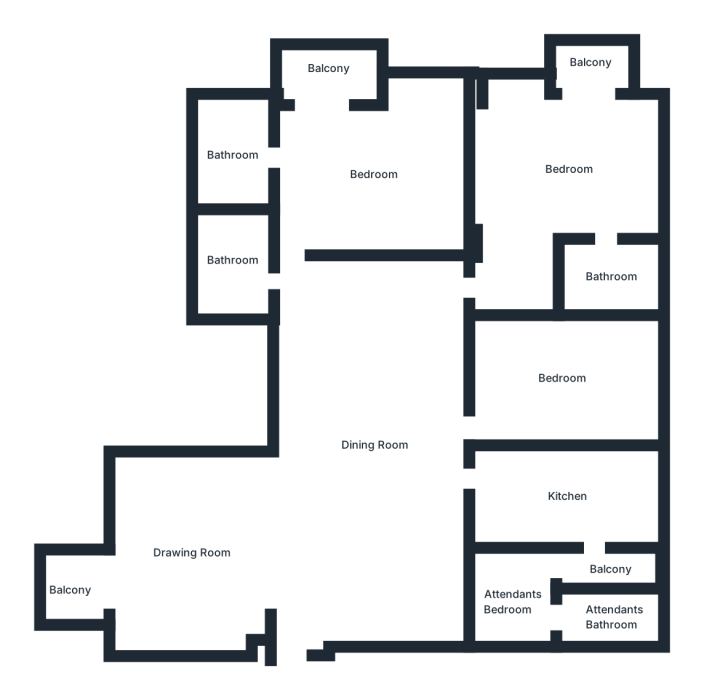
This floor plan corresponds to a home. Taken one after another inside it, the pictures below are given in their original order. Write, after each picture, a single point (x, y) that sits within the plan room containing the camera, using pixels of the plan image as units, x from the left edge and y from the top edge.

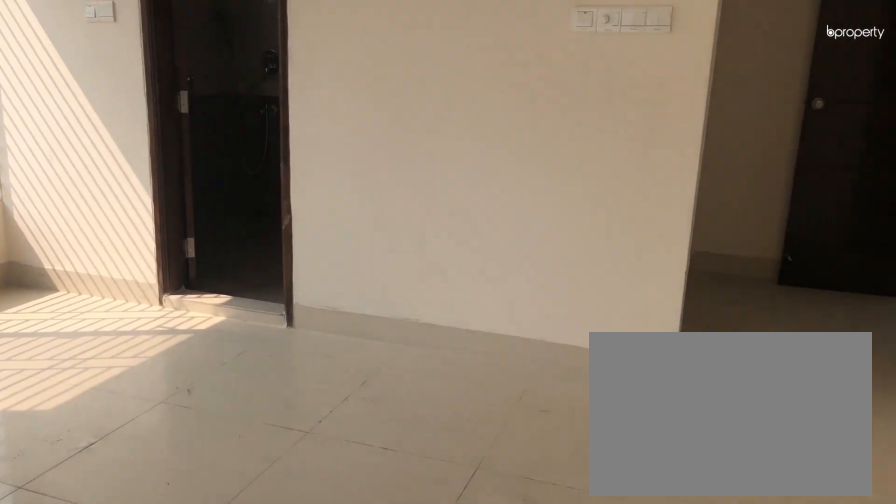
(567, 169)
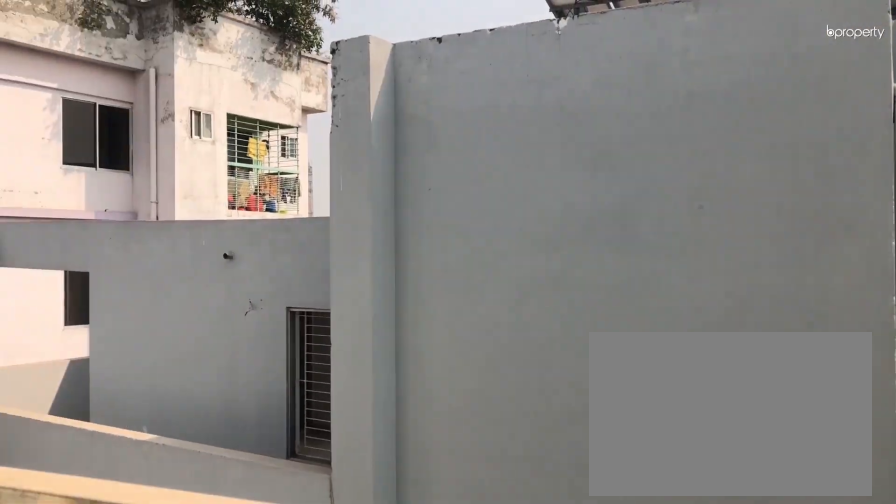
(591, 62)
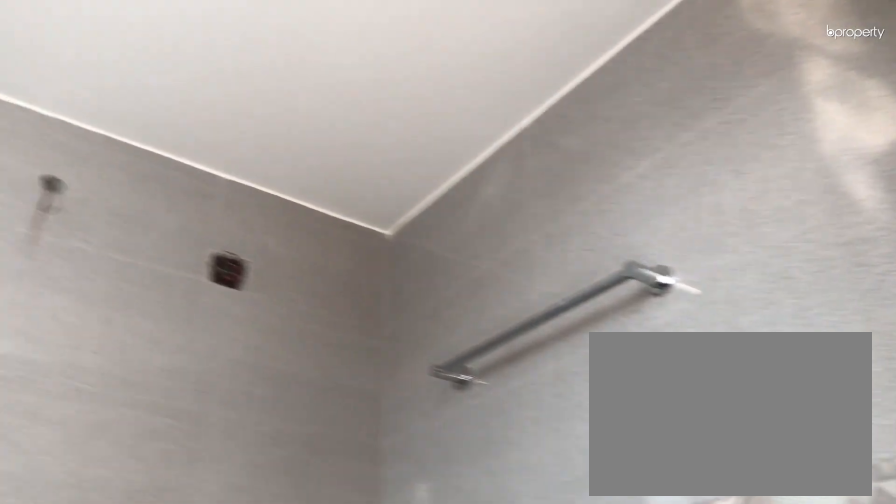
(611, 278)
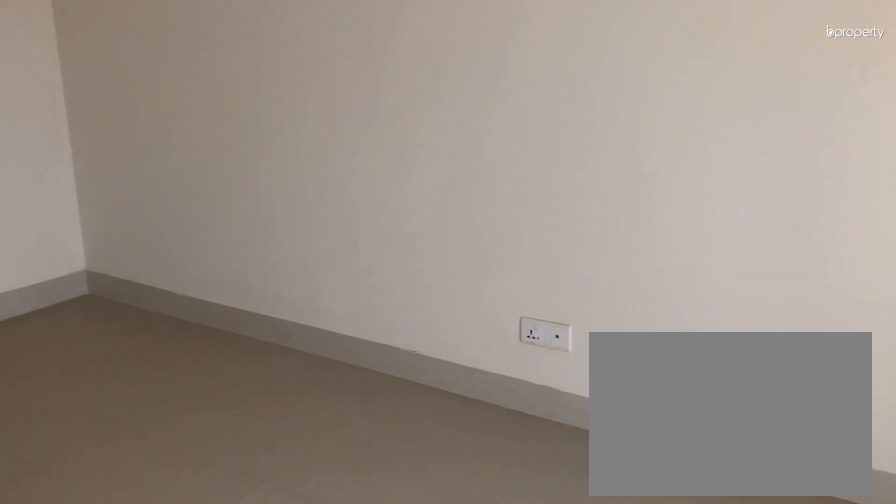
(564, 379)
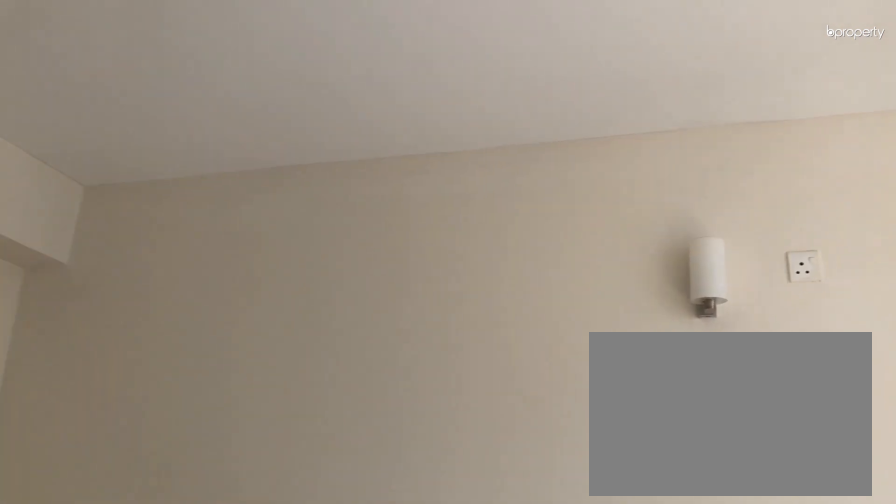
(564, 379)
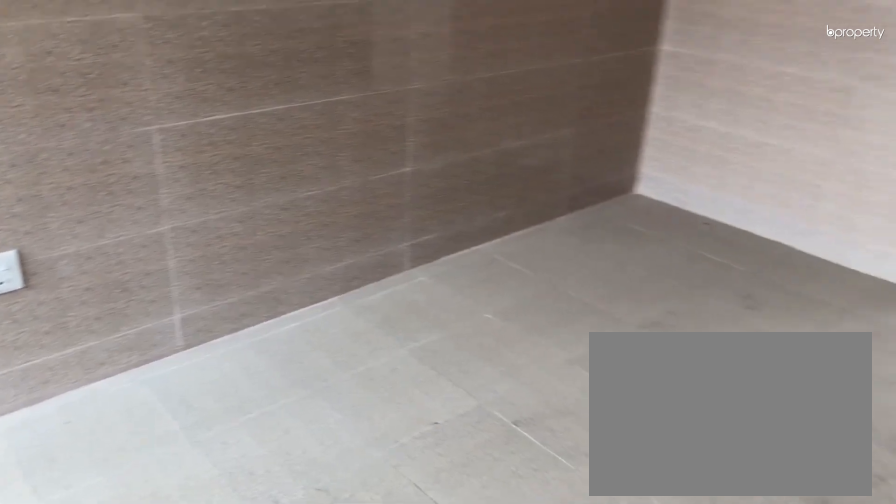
(566, 497)
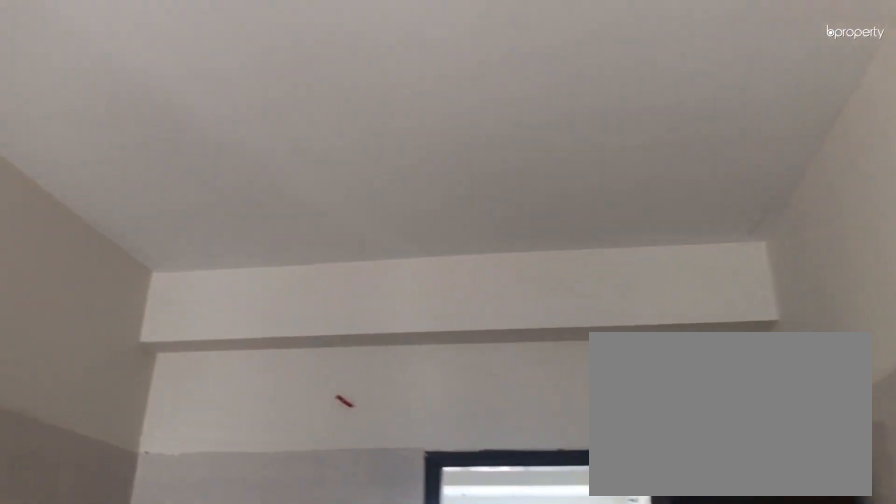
(566, 497)
